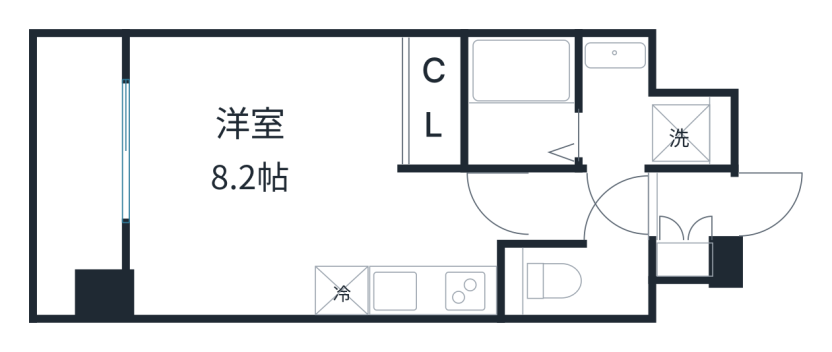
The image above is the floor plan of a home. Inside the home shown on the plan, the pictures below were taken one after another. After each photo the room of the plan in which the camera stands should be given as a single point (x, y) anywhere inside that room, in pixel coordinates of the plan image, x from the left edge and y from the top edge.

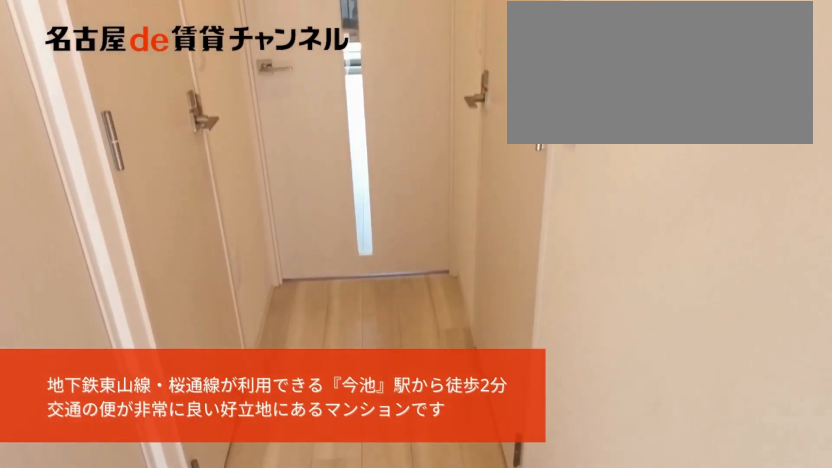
(634, 207)
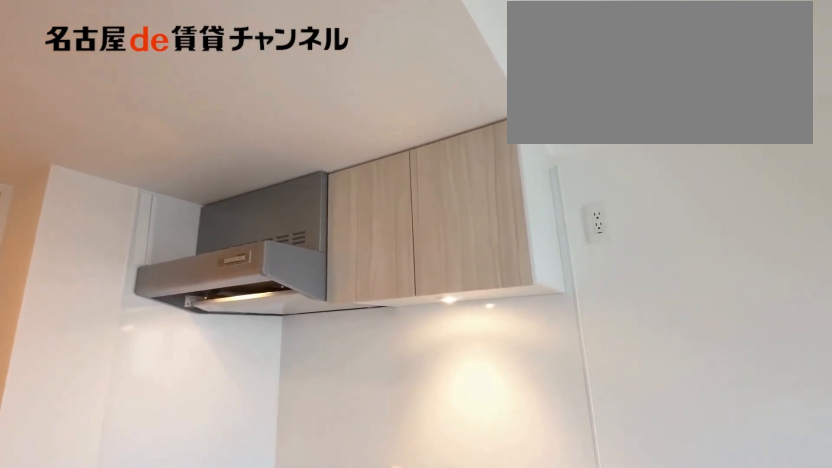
(433, 290)
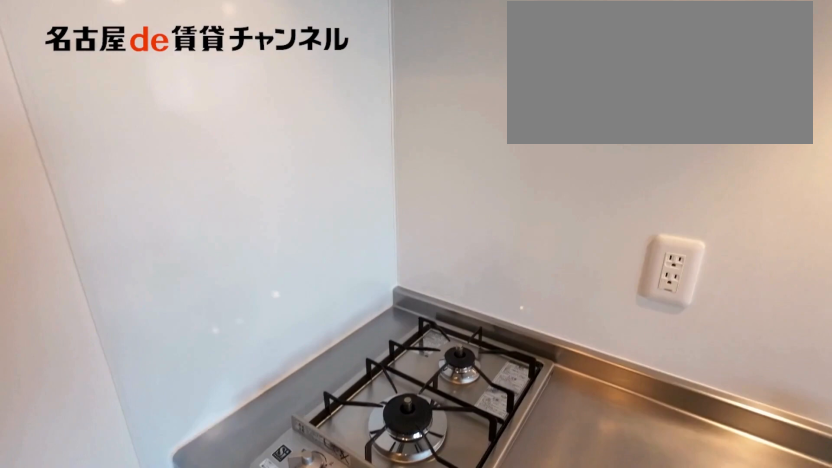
(433, 290)
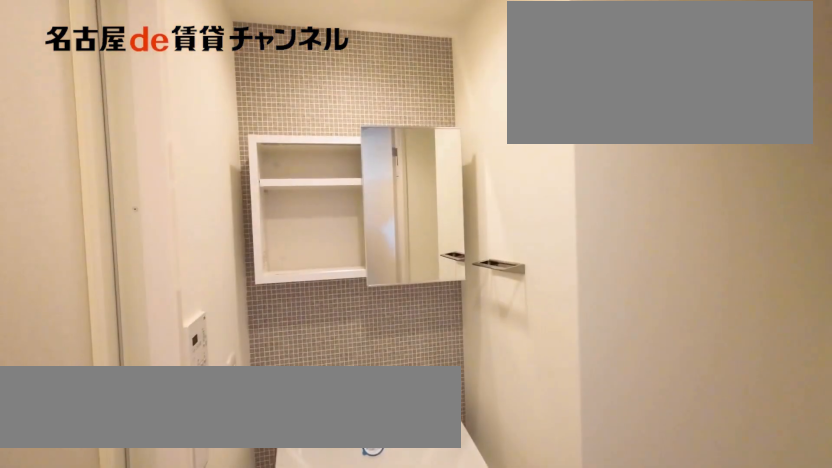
(644, 112)
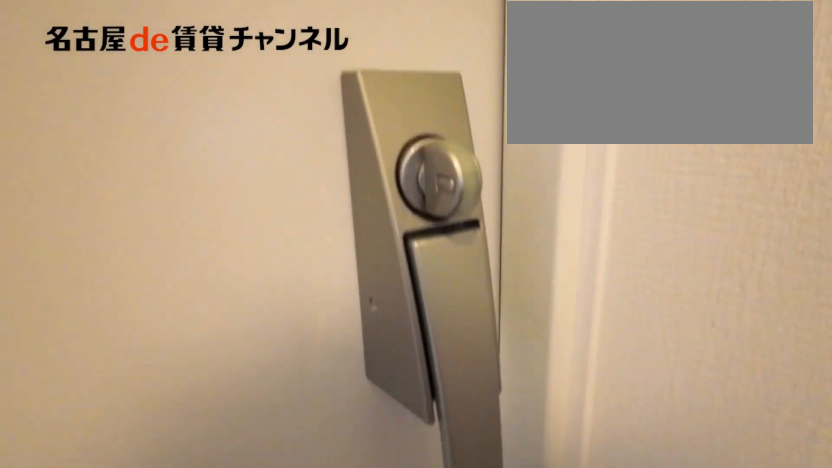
(693, 207)
